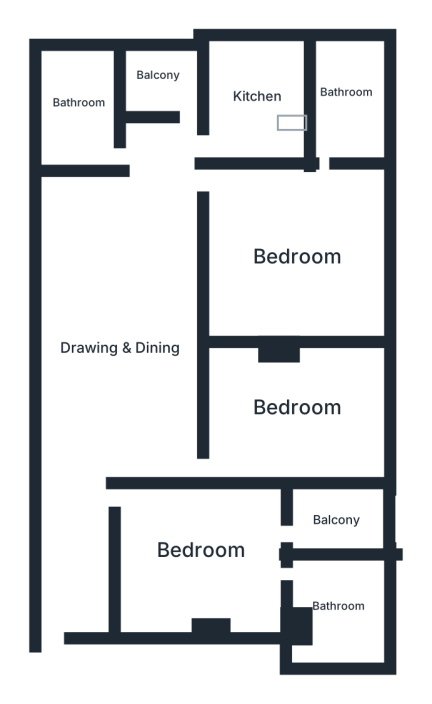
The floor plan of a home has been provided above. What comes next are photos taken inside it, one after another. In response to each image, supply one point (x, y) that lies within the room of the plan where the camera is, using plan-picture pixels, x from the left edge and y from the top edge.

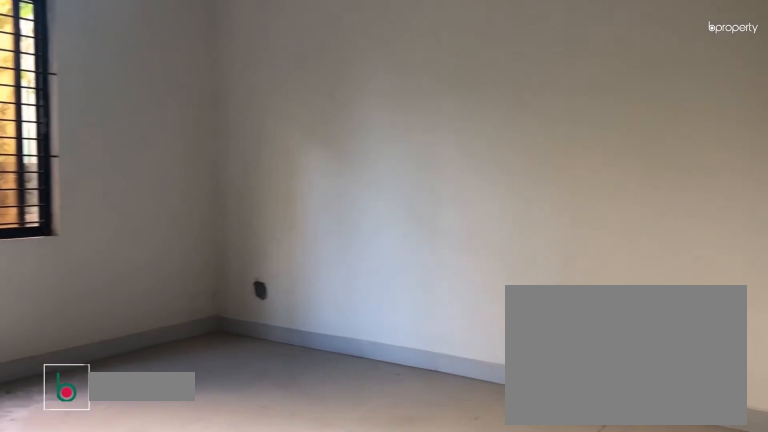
(301, 253)
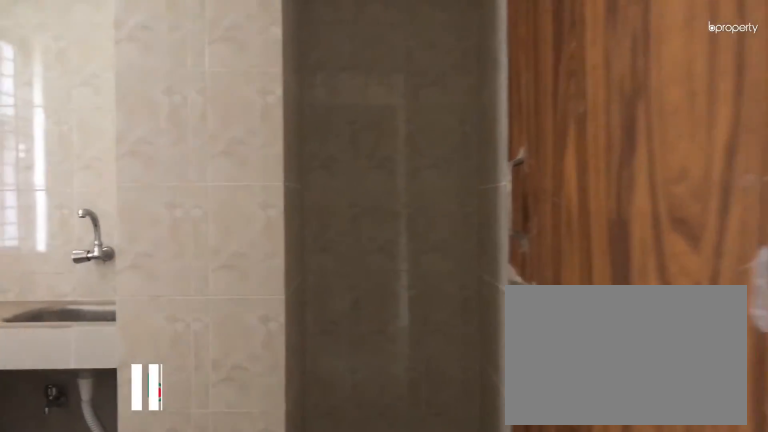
(259, 94)
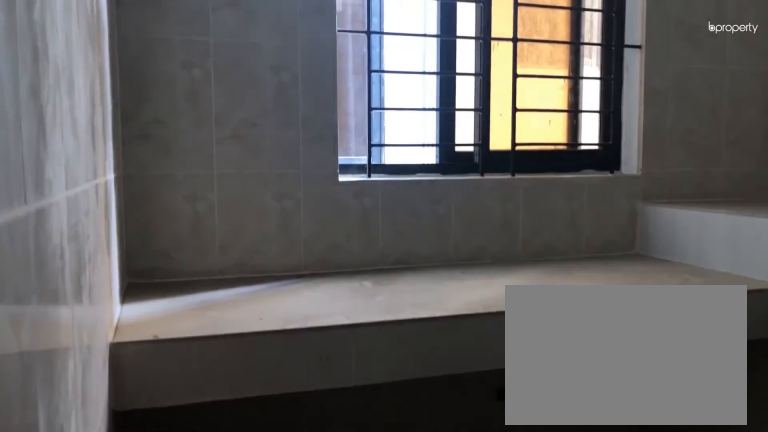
(259, 94)
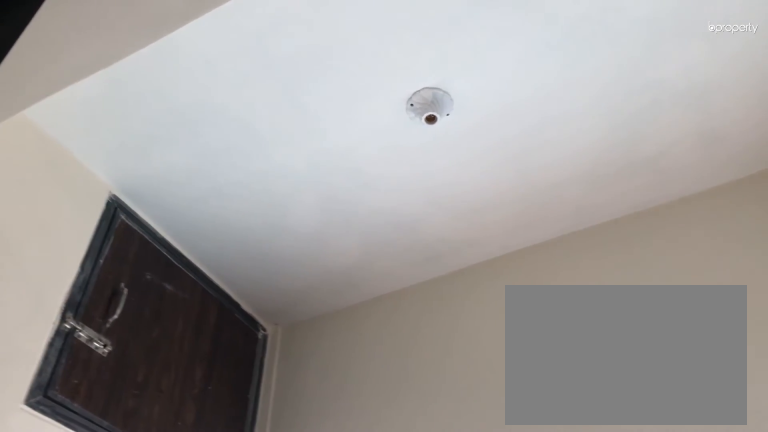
(167, 70)
